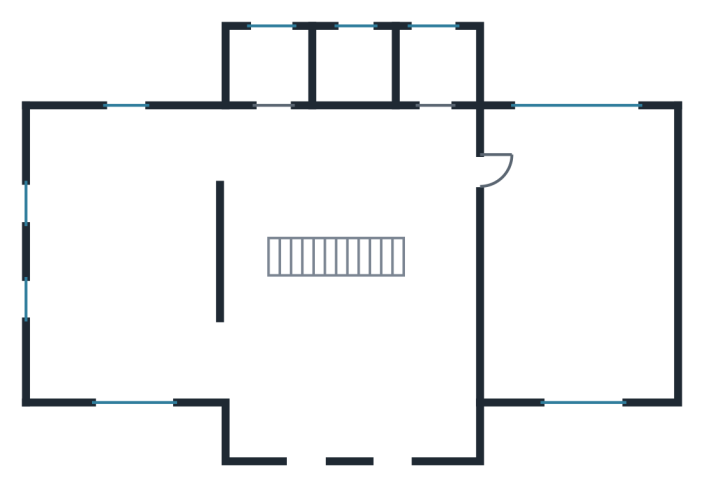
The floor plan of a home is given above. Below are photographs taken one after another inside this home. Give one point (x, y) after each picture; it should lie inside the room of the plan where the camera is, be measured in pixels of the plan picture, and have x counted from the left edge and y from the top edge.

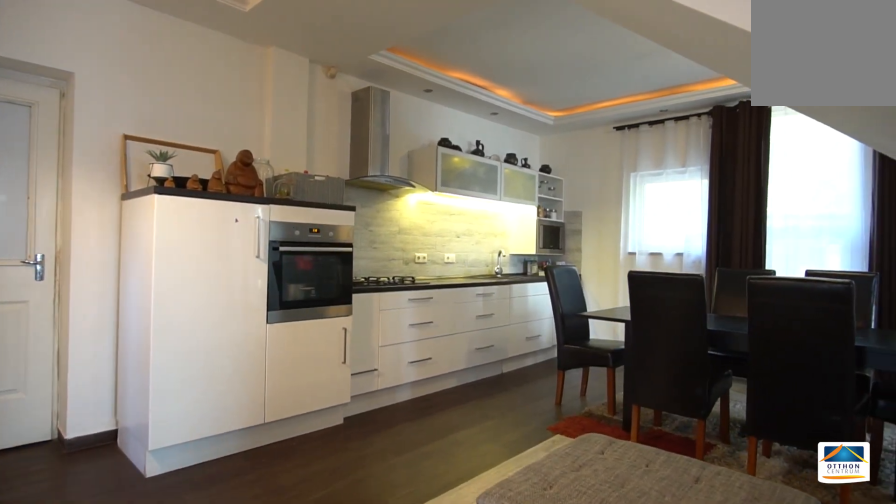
(367, 256)
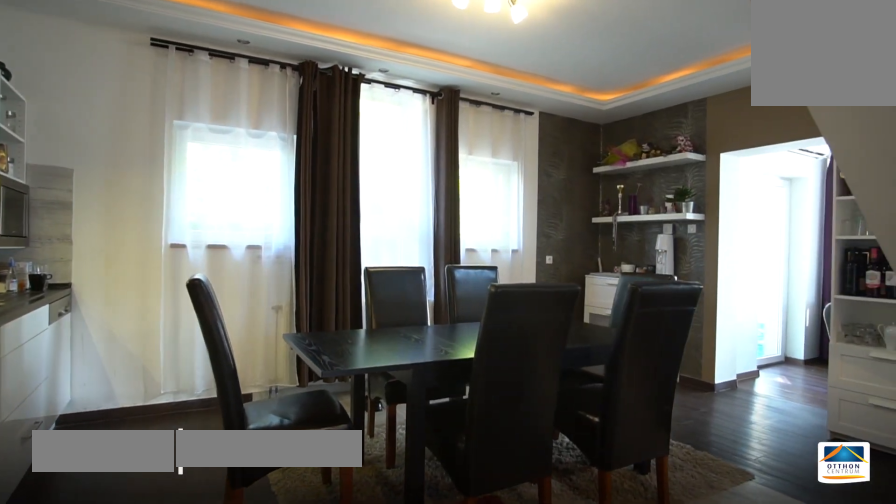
(347, 256)
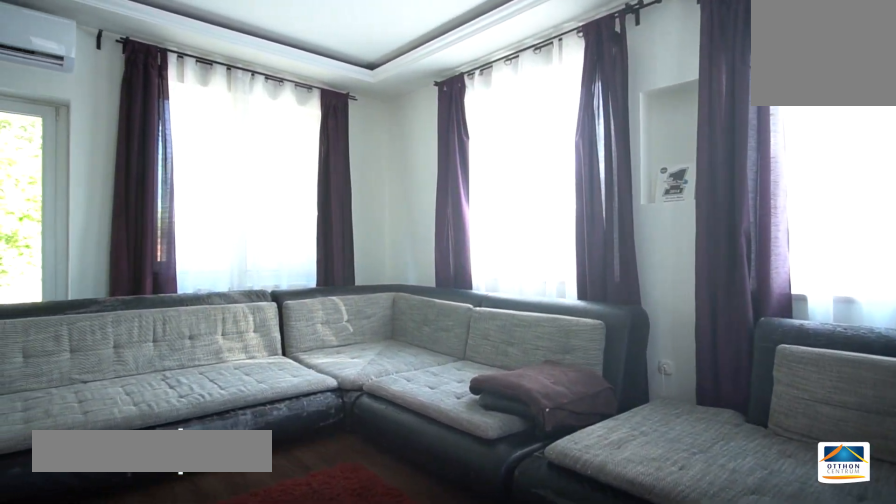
(144, 249)
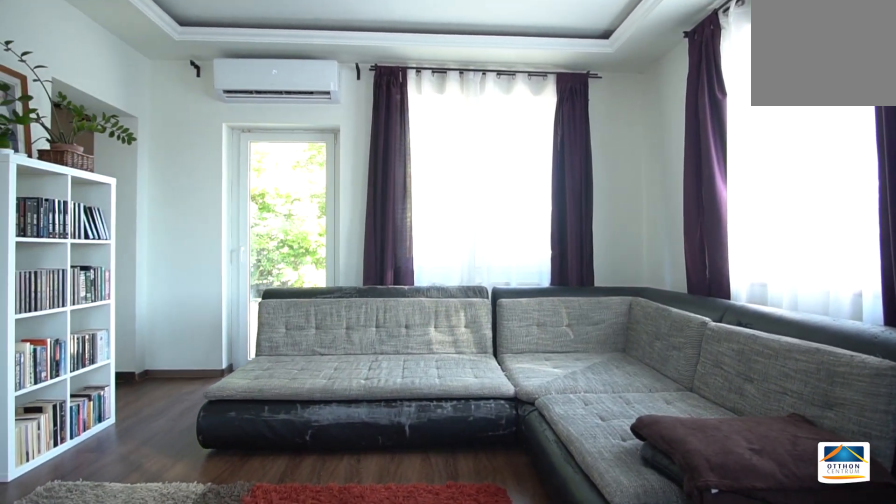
(144, 249)
